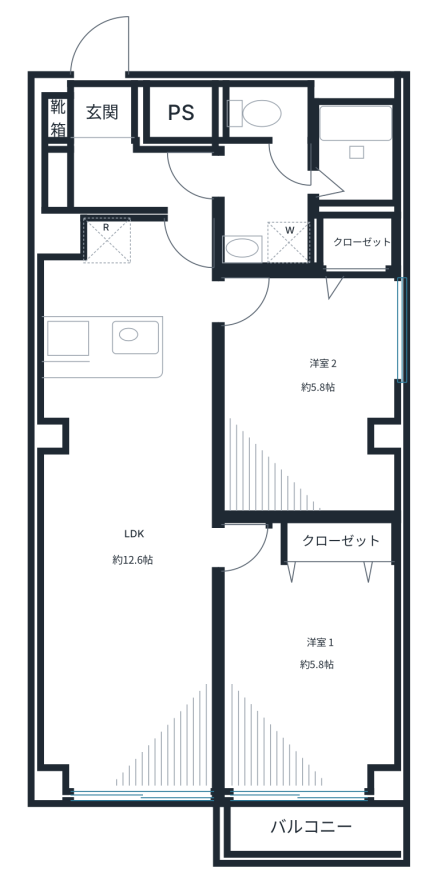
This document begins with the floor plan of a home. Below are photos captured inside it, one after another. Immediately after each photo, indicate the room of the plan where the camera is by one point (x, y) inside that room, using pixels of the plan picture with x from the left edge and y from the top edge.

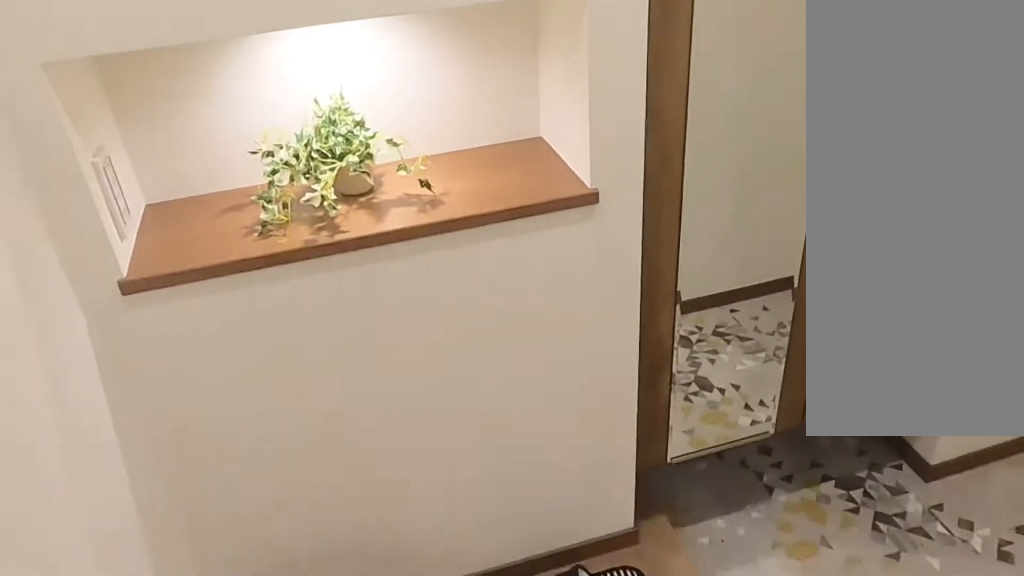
(114, 157)
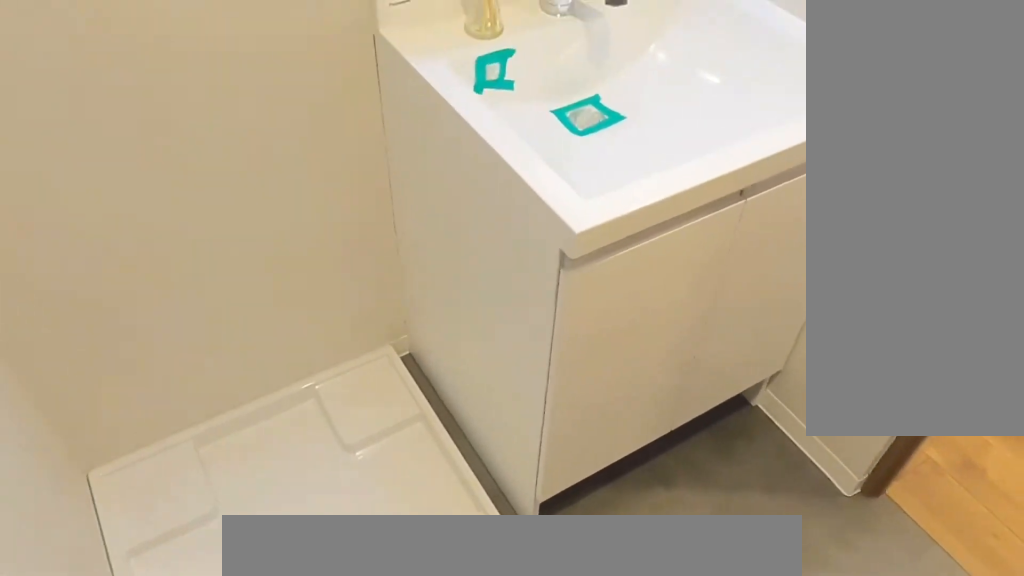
(298, 193)
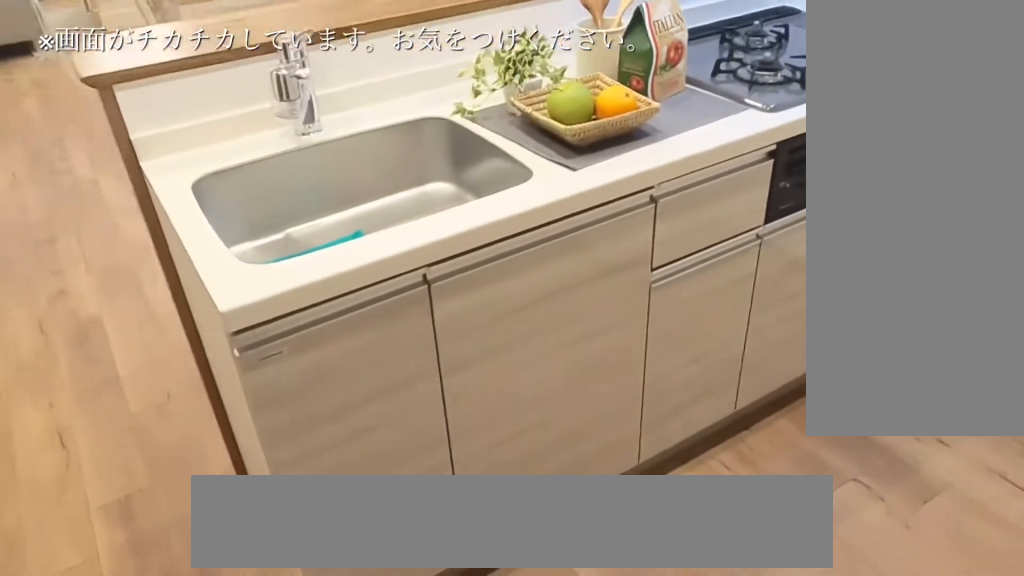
(111, 274)
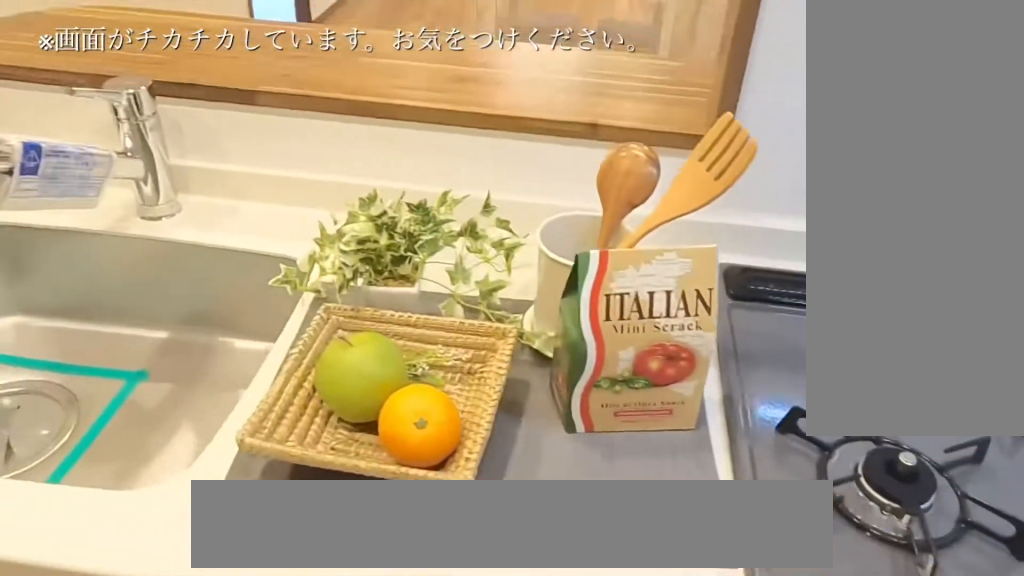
(112, 274)
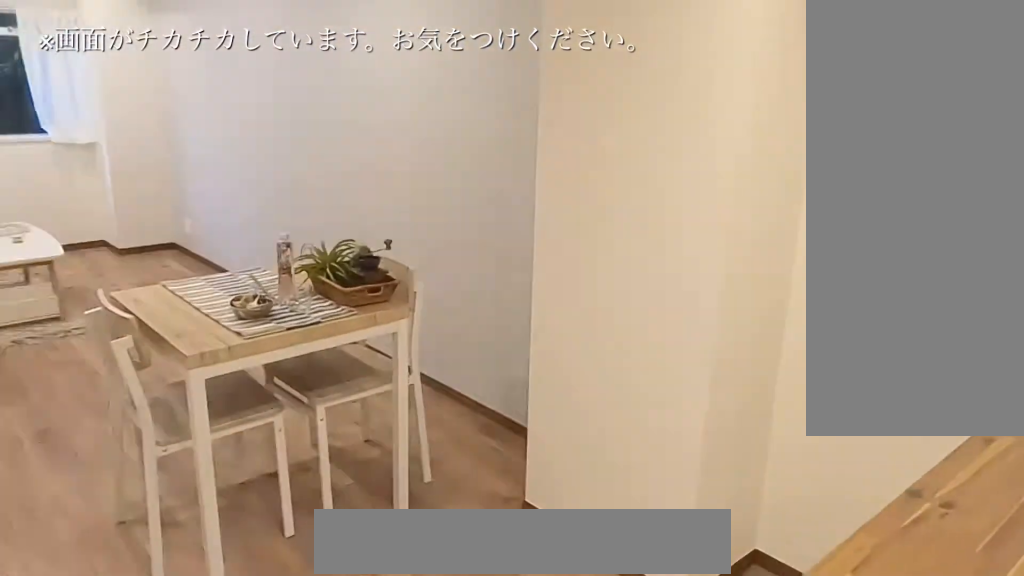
(135, 560)
